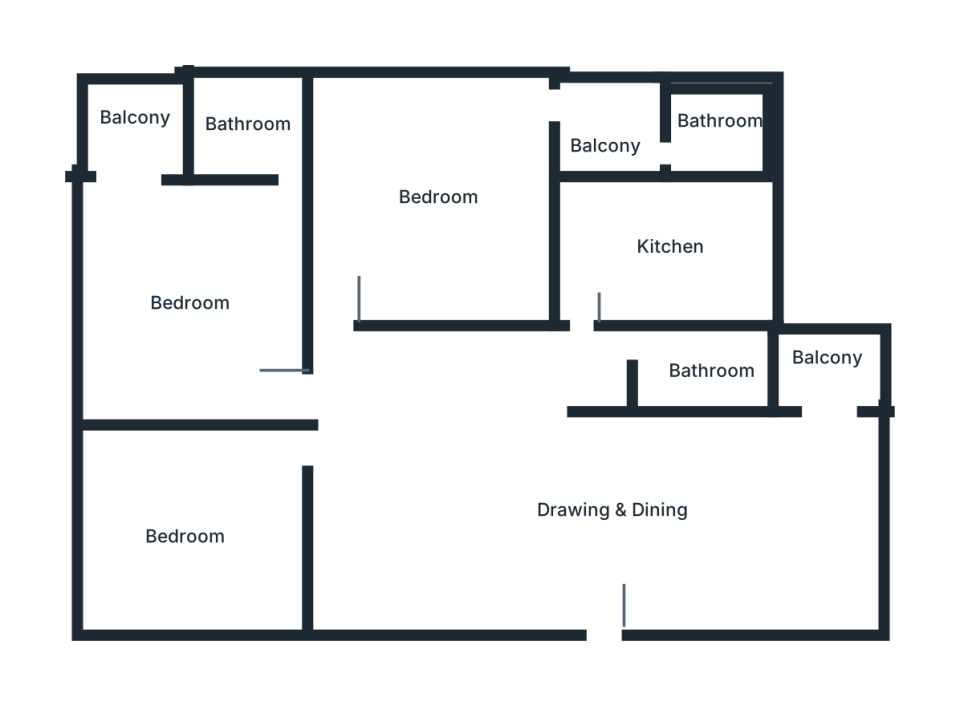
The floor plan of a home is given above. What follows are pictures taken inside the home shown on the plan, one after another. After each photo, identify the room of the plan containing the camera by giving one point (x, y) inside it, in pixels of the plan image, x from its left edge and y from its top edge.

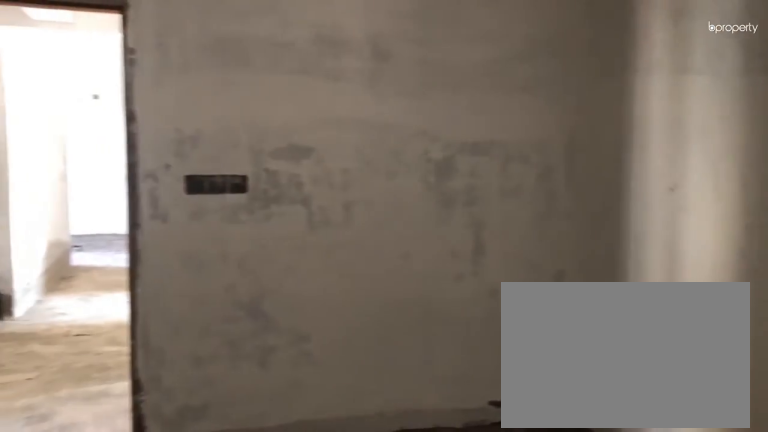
(195, 537)
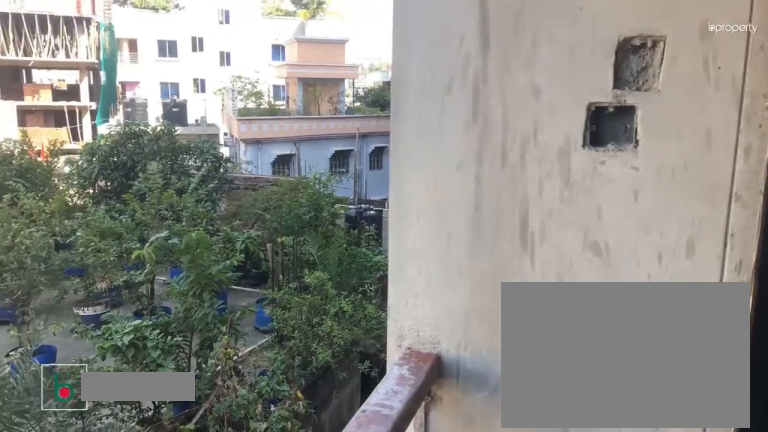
(607, 123)
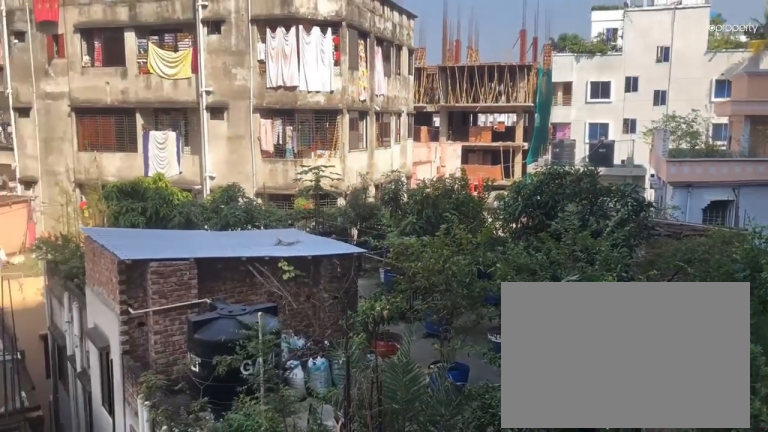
(607, 123)
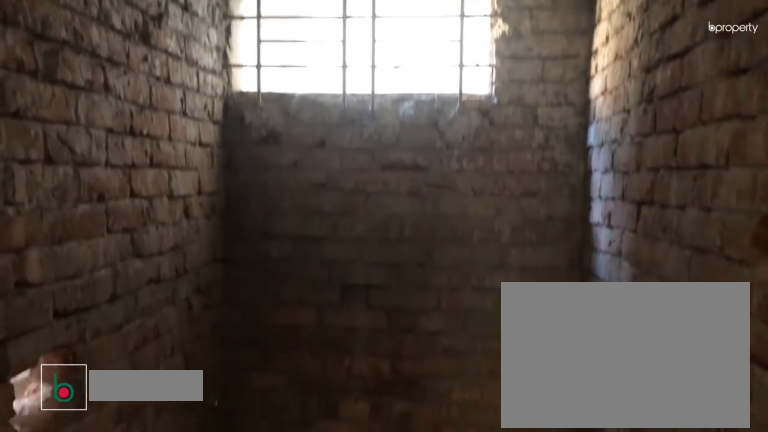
(704, 368)
